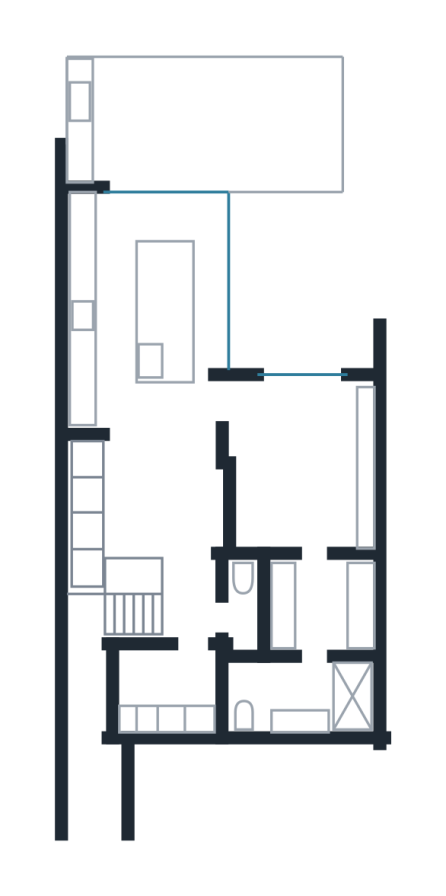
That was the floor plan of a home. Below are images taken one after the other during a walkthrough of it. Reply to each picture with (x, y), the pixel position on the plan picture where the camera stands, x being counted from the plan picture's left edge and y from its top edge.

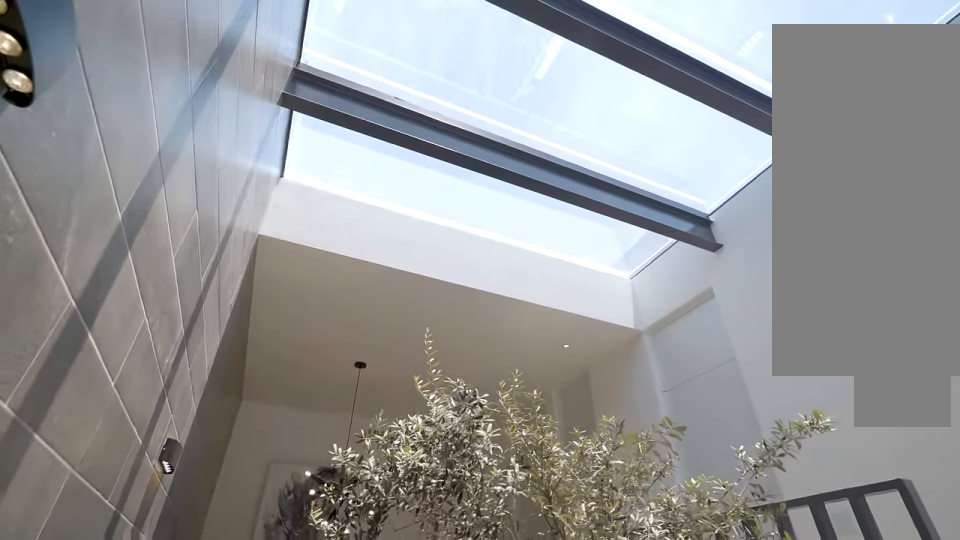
(87, 710)
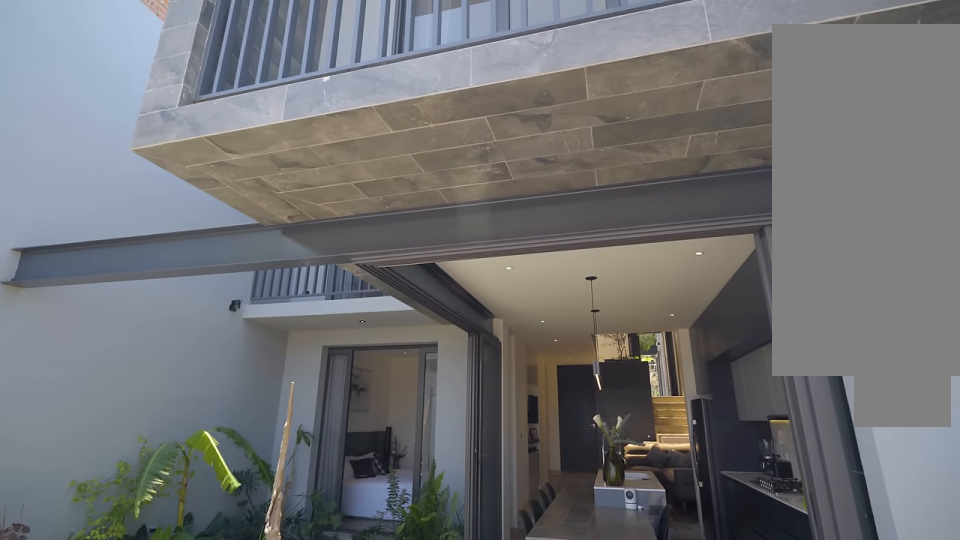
(161, 130)
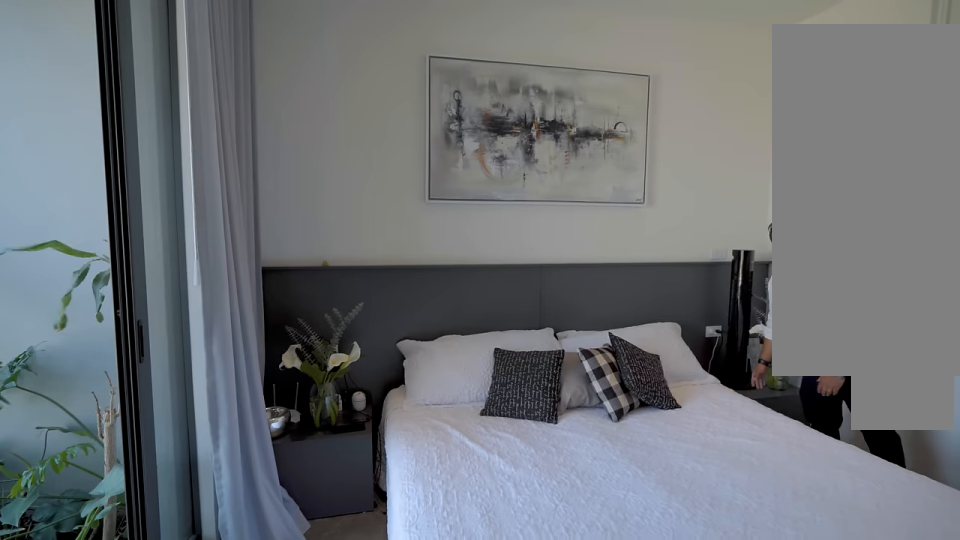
(302, 406)
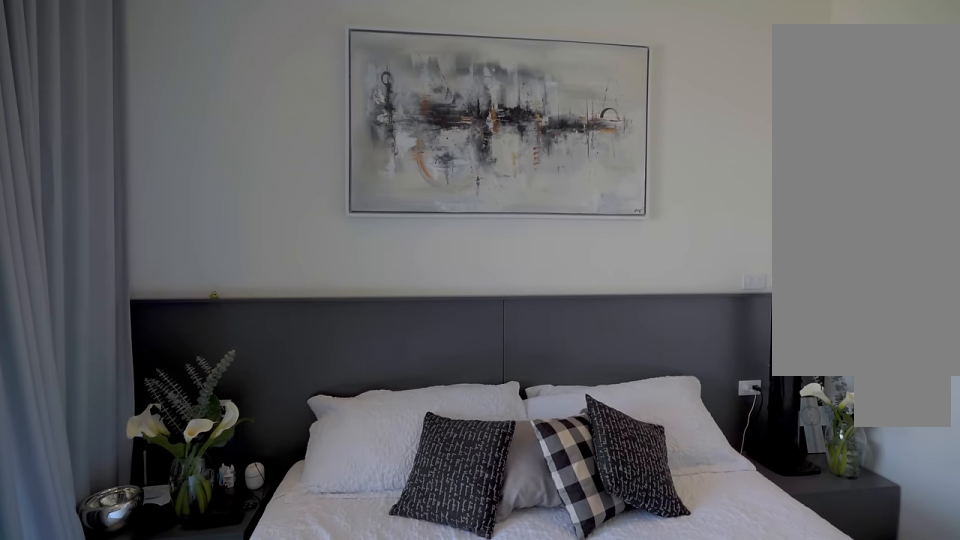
(295, 400)
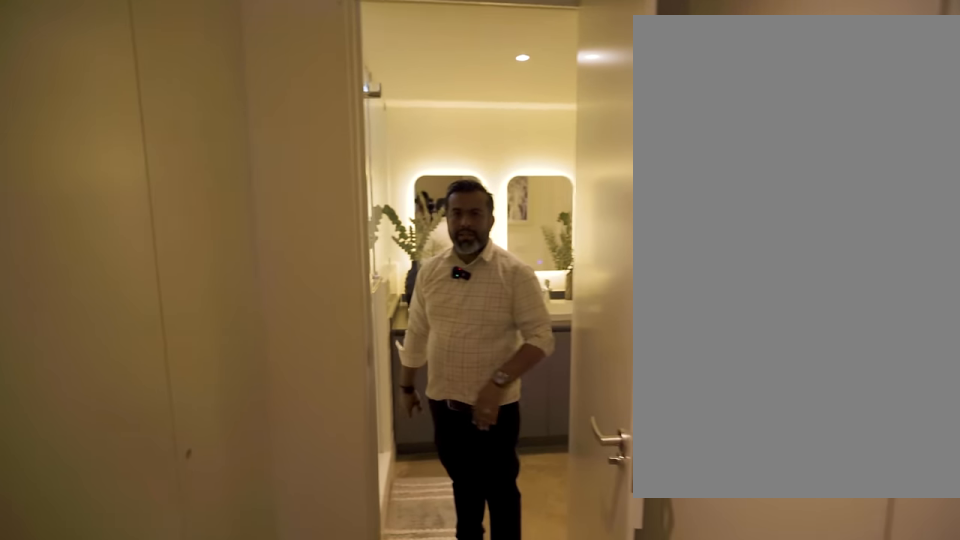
(314, 573)
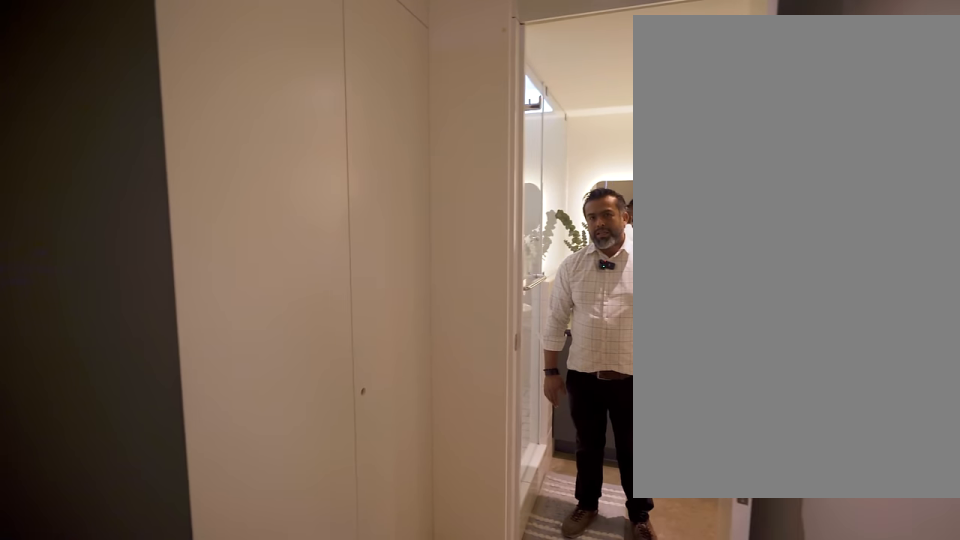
(313, 576)
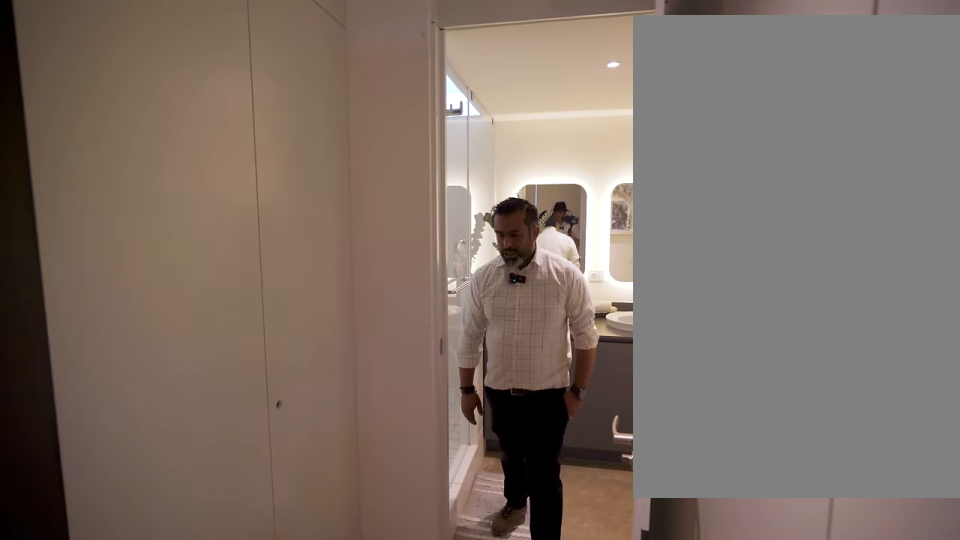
(313, 576)
